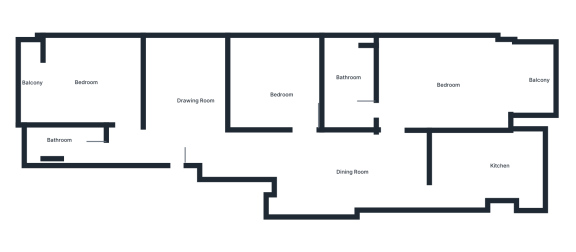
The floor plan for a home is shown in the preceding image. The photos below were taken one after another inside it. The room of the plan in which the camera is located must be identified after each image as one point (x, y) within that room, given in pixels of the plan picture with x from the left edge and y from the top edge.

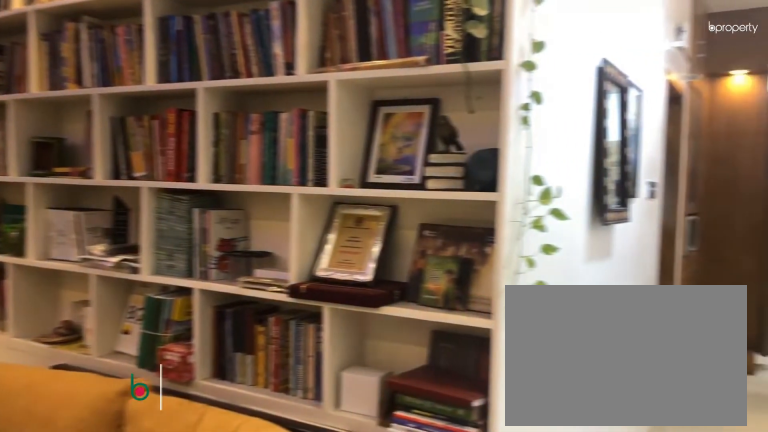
(184, 101)
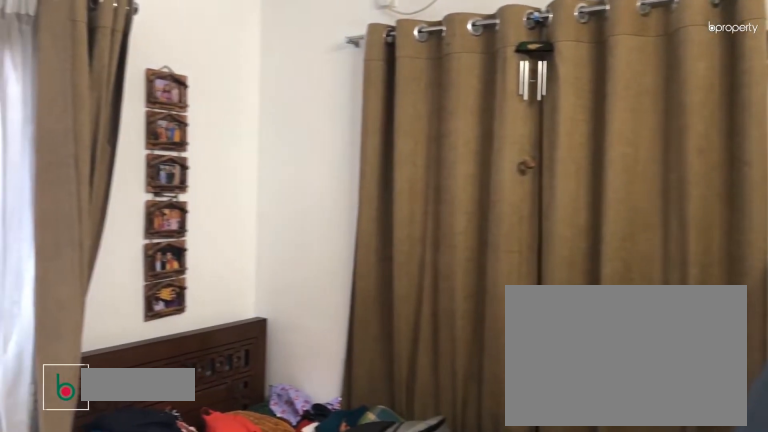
(81, 84)
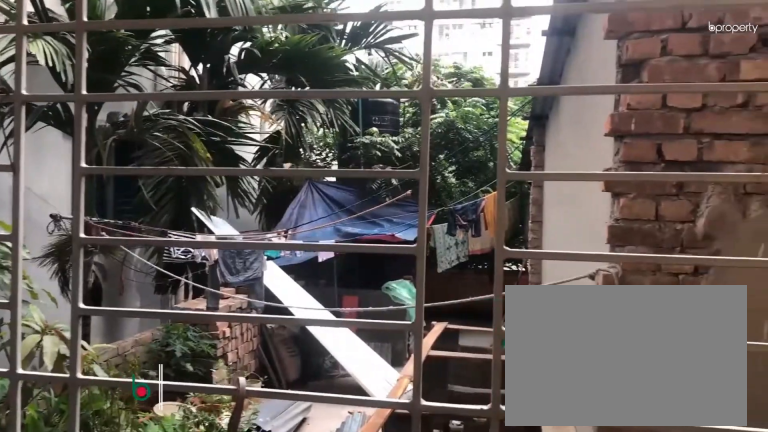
(29, 81)
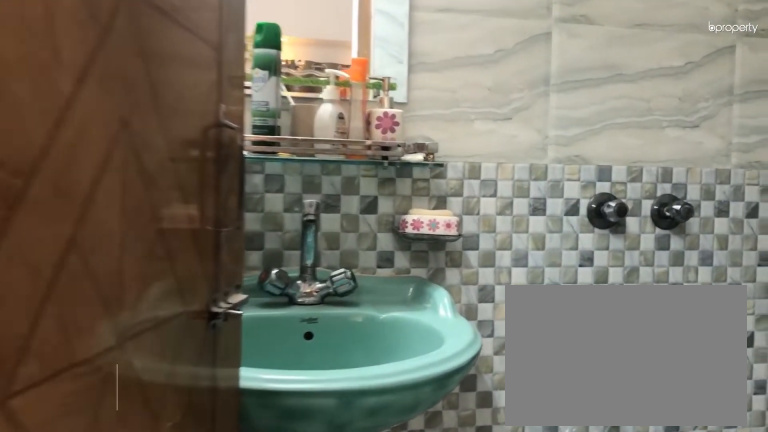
(352, 99)
